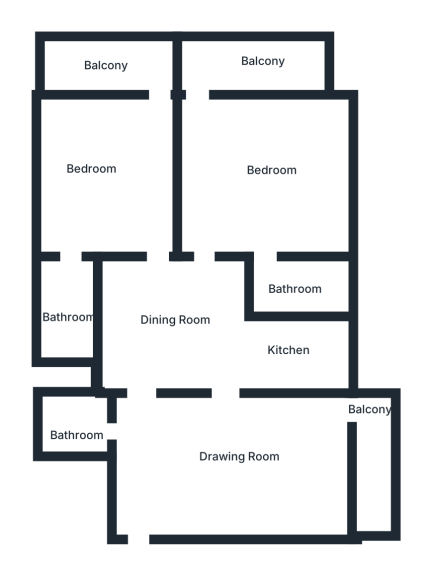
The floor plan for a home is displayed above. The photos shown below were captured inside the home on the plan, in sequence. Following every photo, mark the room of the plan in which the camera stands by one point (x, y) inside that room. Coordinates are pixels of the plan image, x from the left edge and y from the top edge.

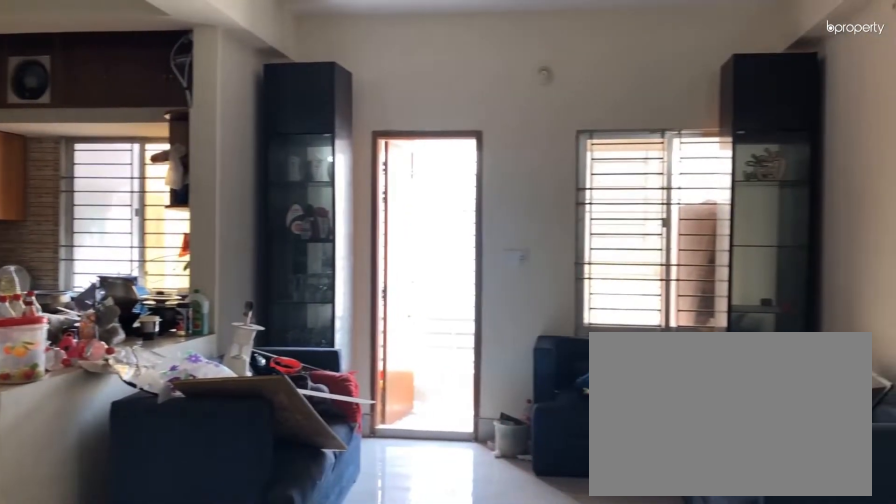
(228, 459)
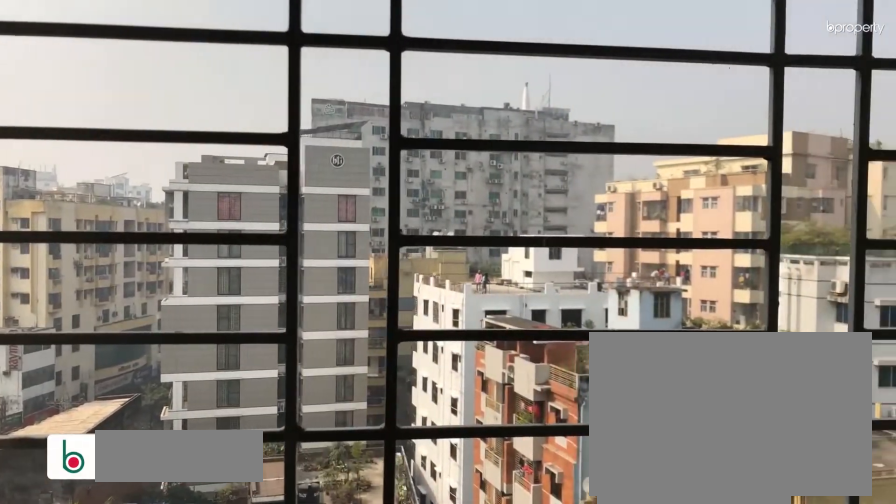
(379, 444)
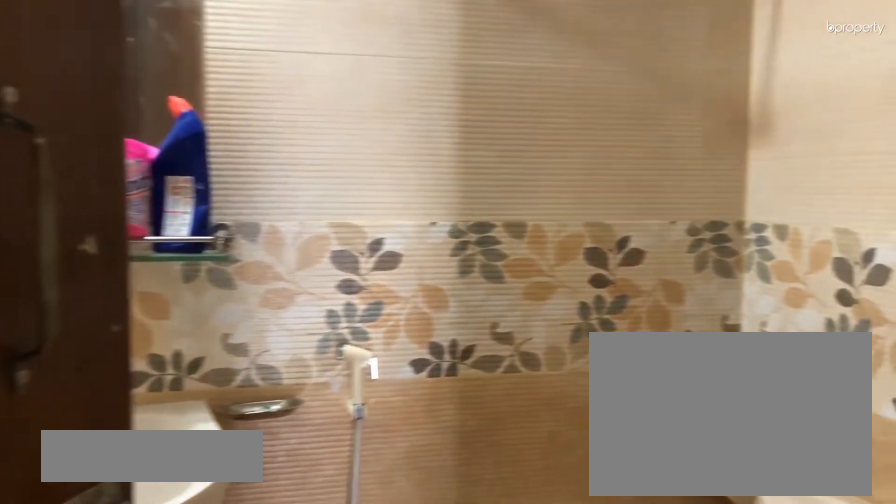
(78, 421)
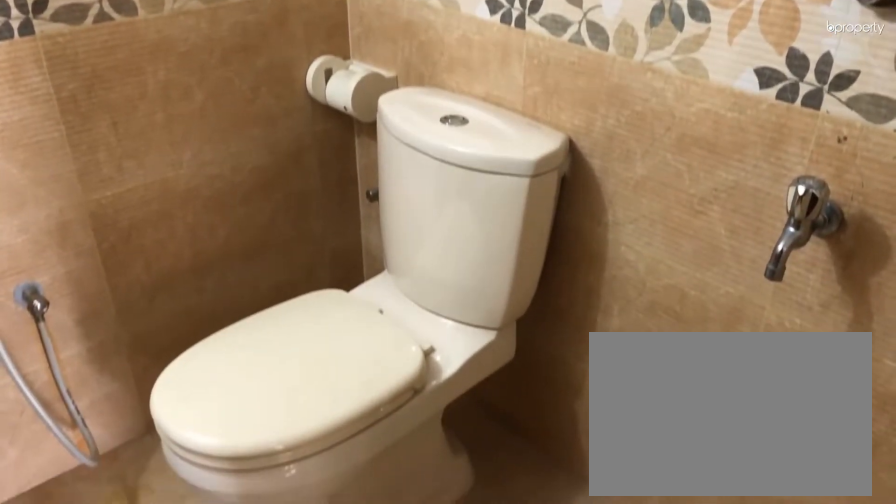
(78, 421)
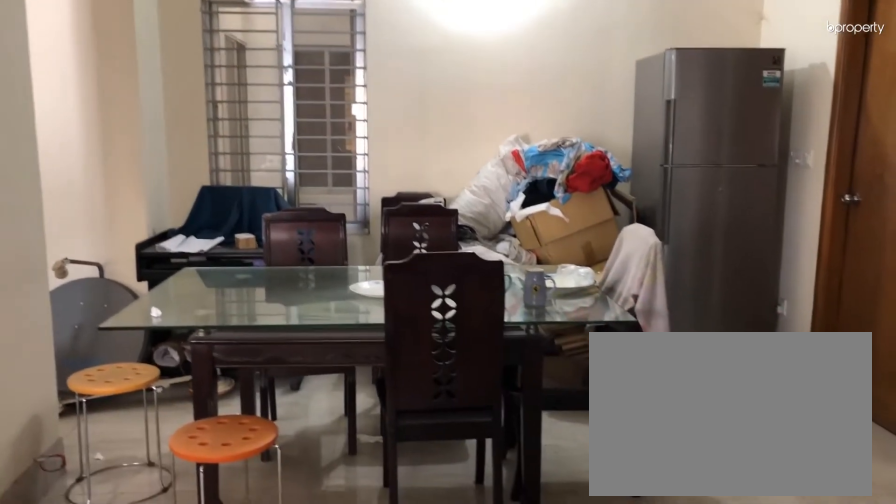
(180, 319)
